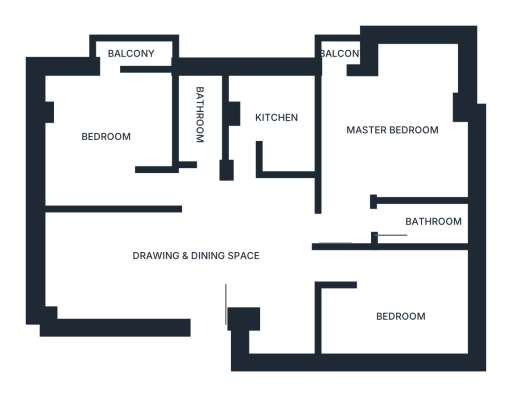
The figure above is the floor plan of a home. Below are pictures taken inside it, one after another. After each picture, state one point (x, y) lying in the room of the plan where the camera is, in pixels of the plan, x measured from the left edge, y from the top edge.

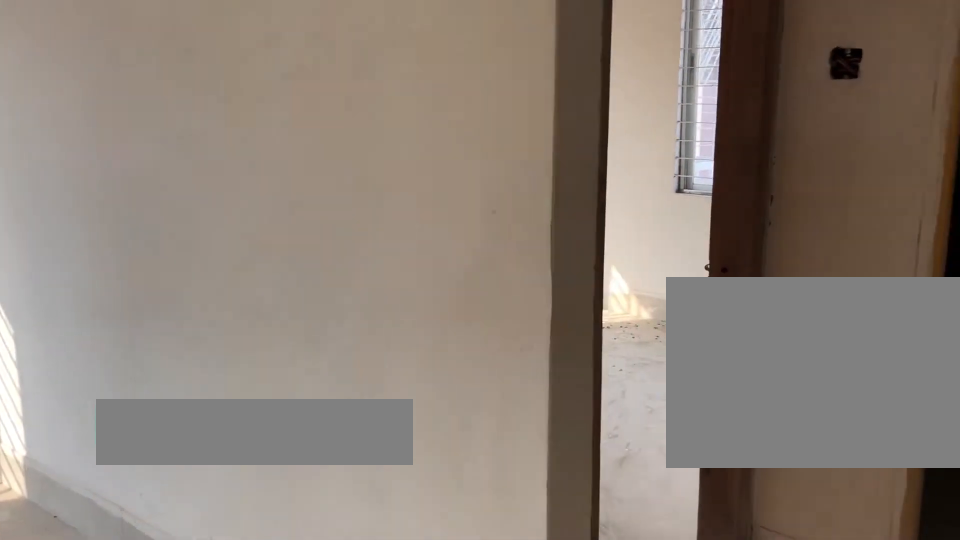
(179, 283)
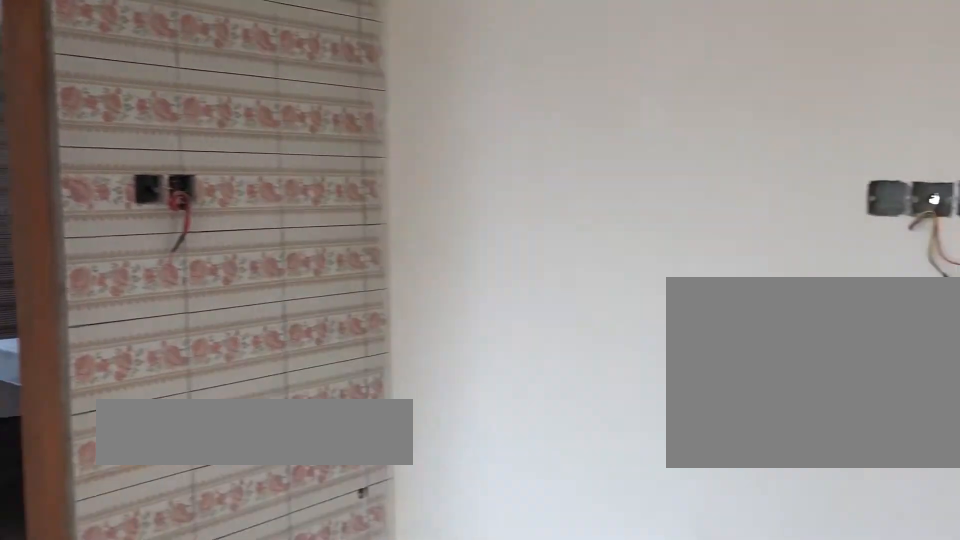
(178, 283)
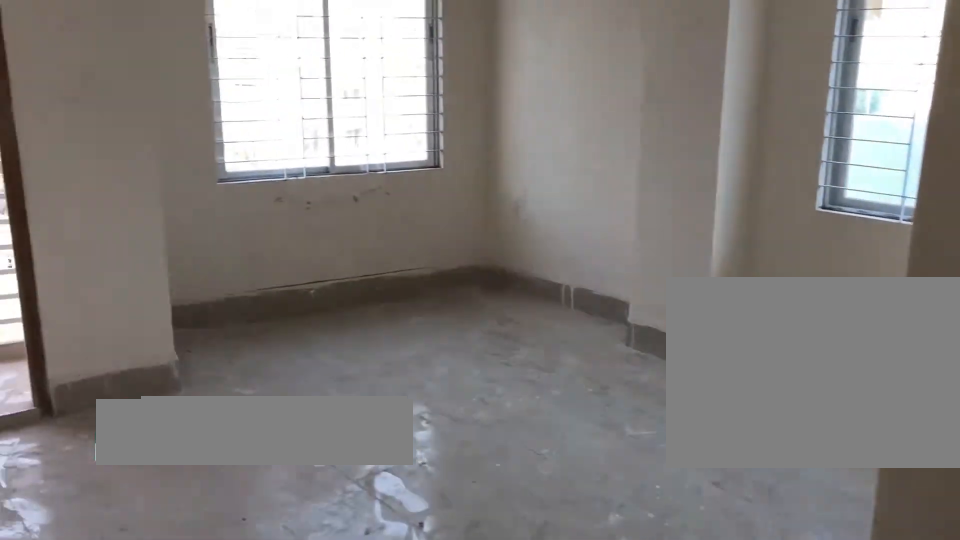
(385, 149)
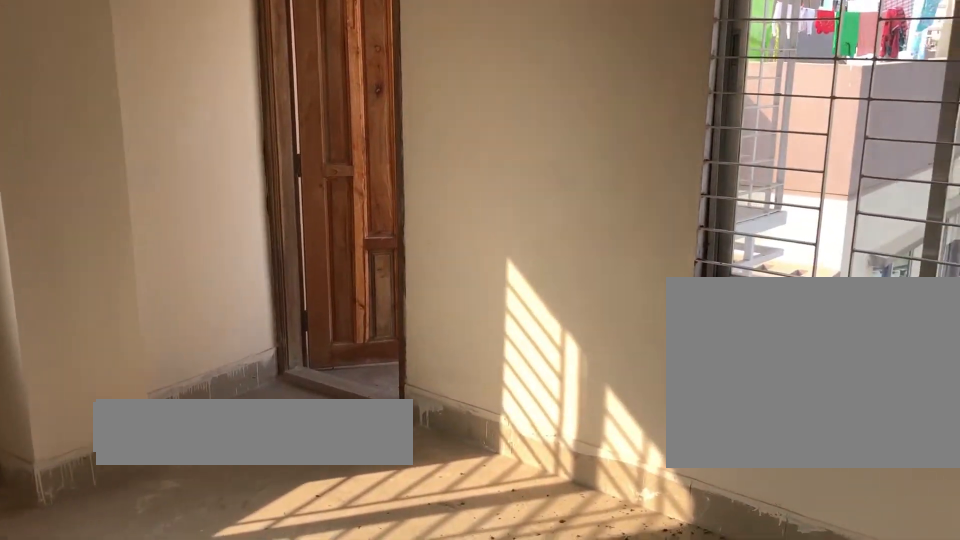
(126, 113)
